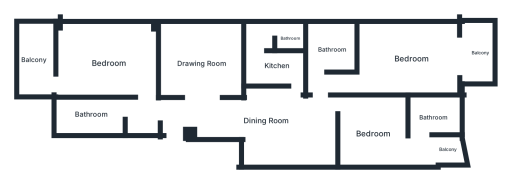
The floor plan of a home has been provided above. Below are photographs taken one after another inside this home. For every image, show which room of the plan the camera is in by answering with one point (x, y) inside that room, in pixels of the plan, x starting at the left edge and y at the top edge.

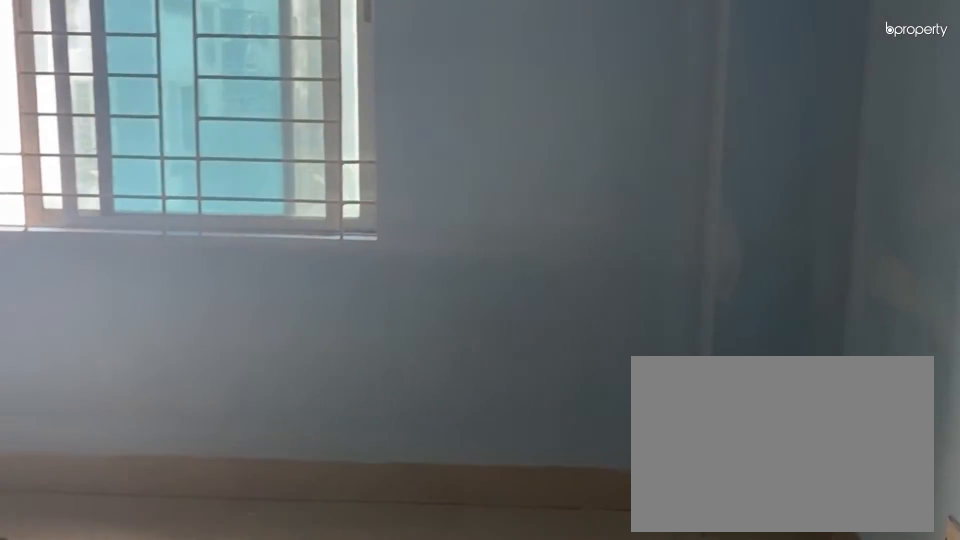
(108, 63)
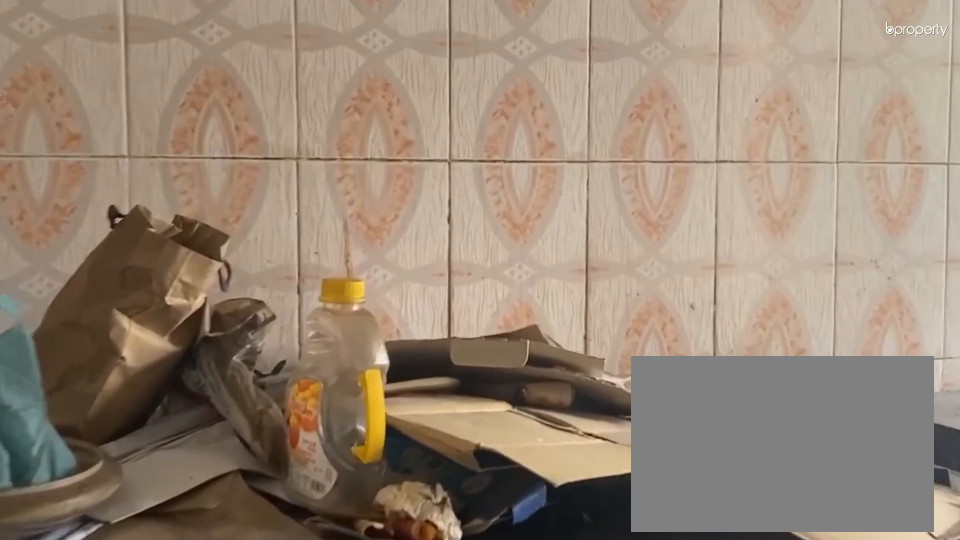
(276, 65)
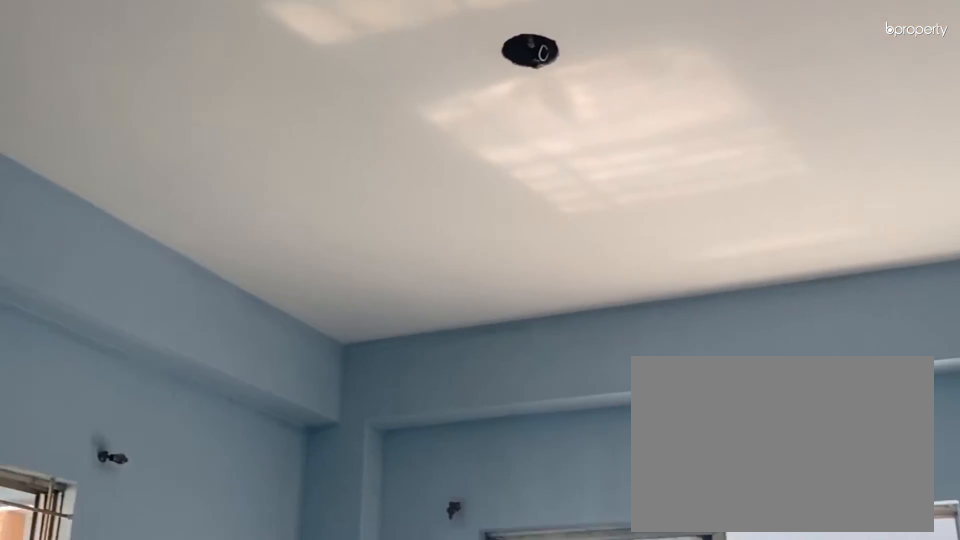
(410, 58)
